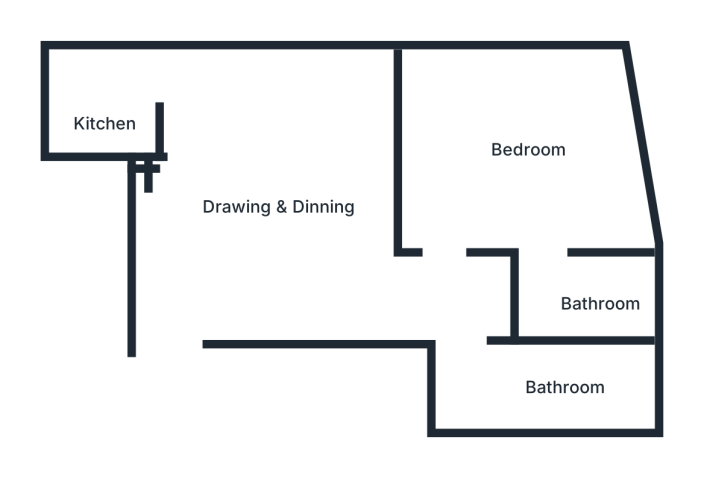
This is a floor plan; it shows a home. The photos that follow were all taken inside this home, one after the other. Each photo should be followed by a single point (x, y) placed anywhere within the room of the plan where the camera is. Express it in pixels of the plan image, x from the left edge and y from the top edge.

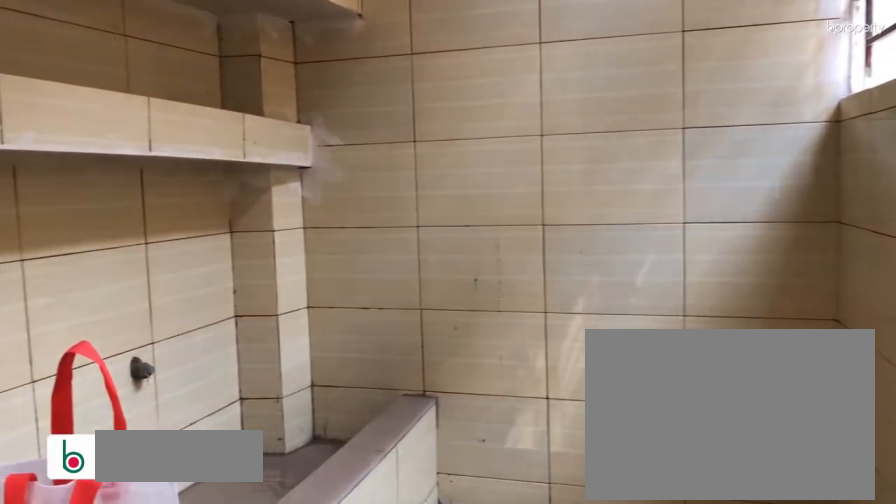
(107, 100)
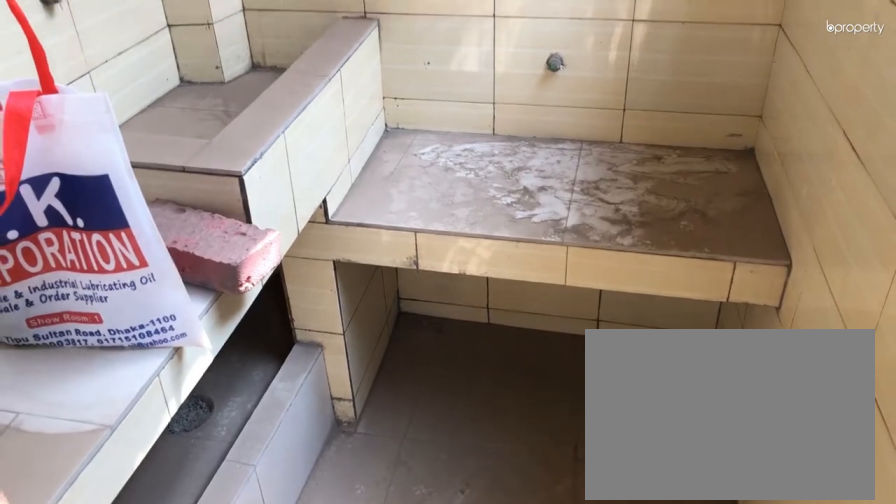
(107, 100)
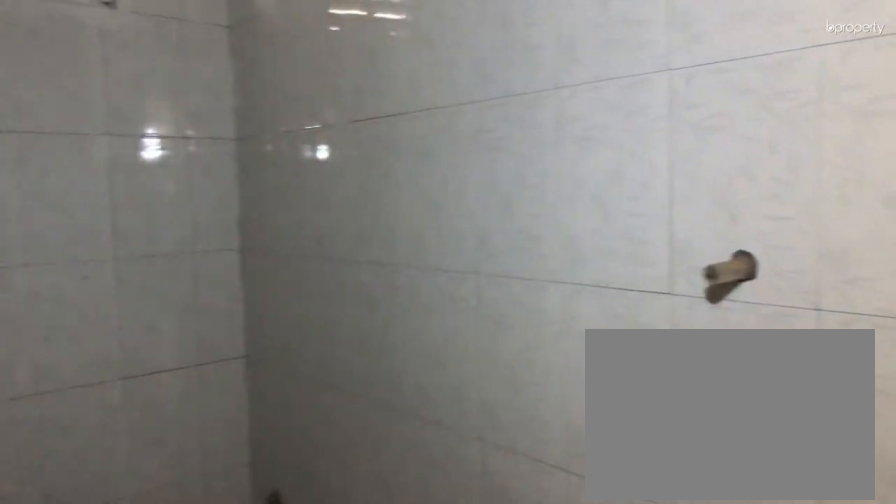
(547, 384)
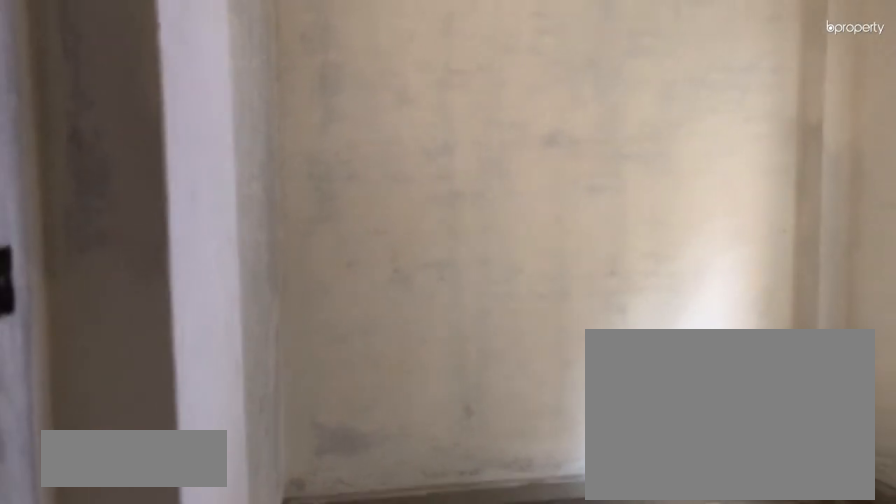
(537, 137)
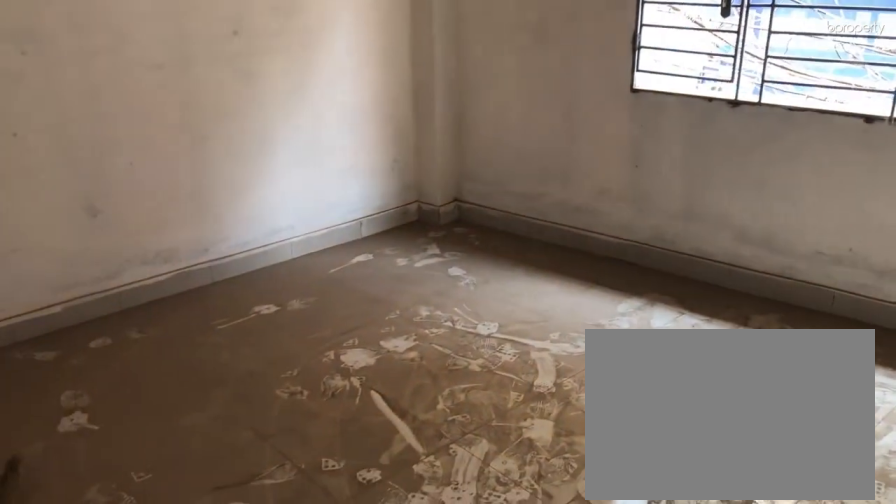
(537, 137)
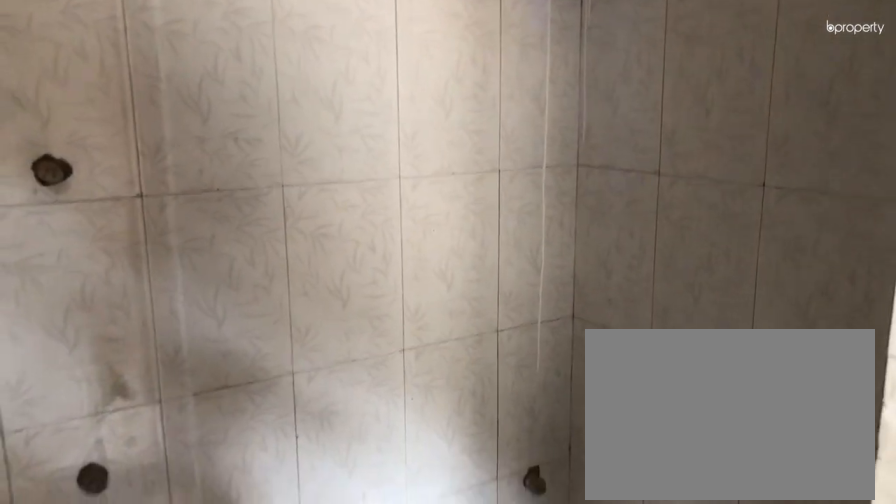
(577, 288)
